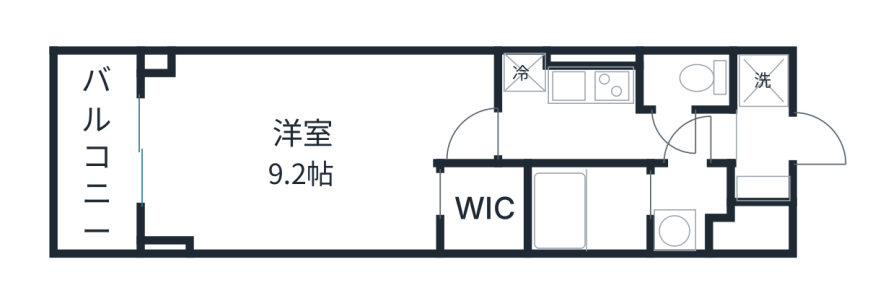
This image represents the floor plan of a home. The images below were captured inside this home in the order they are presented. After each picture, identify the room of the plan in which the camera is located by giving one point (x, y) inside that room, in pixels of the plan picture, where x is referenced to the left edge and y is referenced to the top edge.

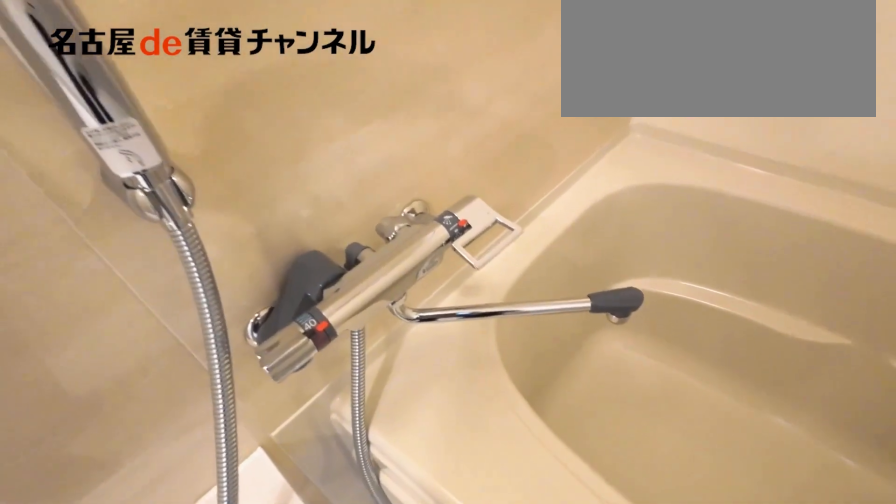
(589, 210)
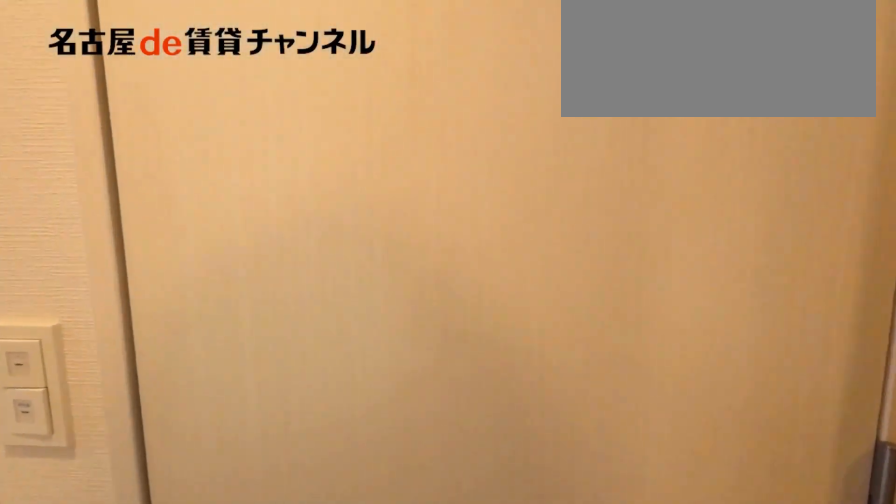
(611, 133)
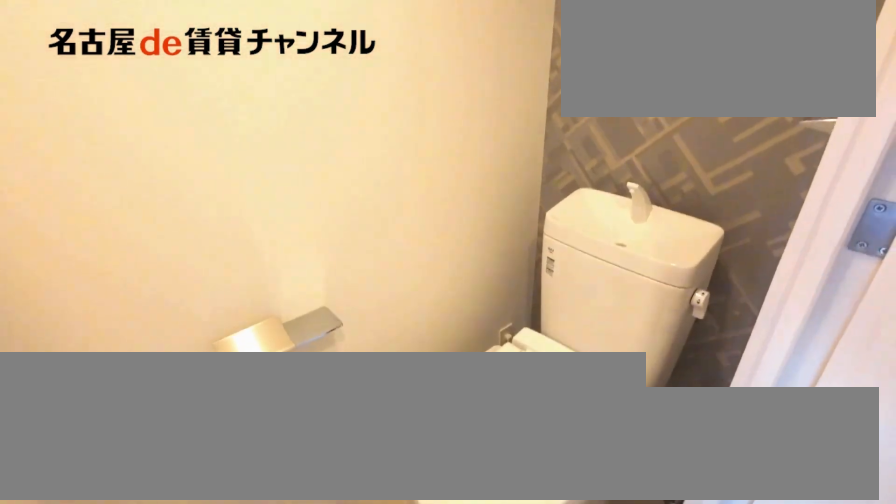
(684, 79)
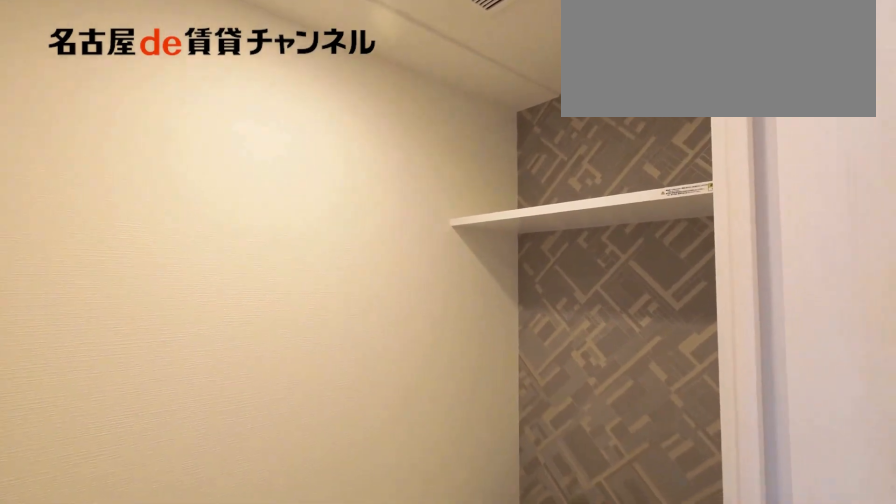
(684, 79)
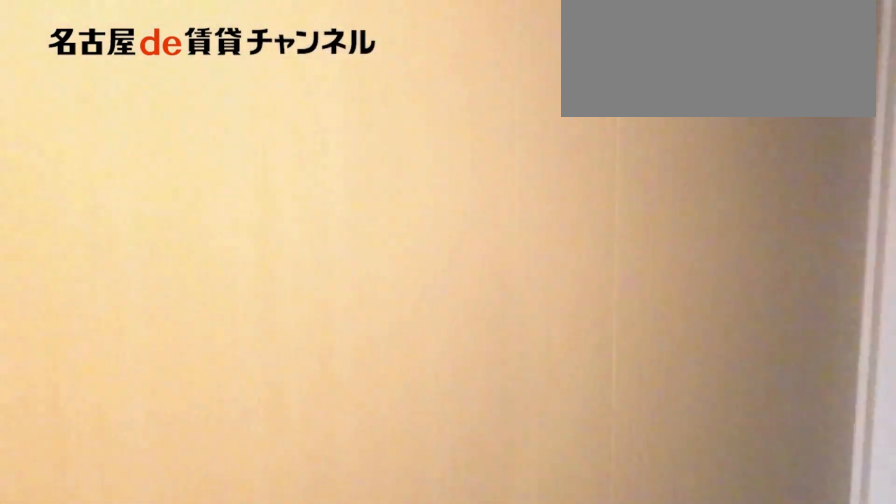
(762, 144)
